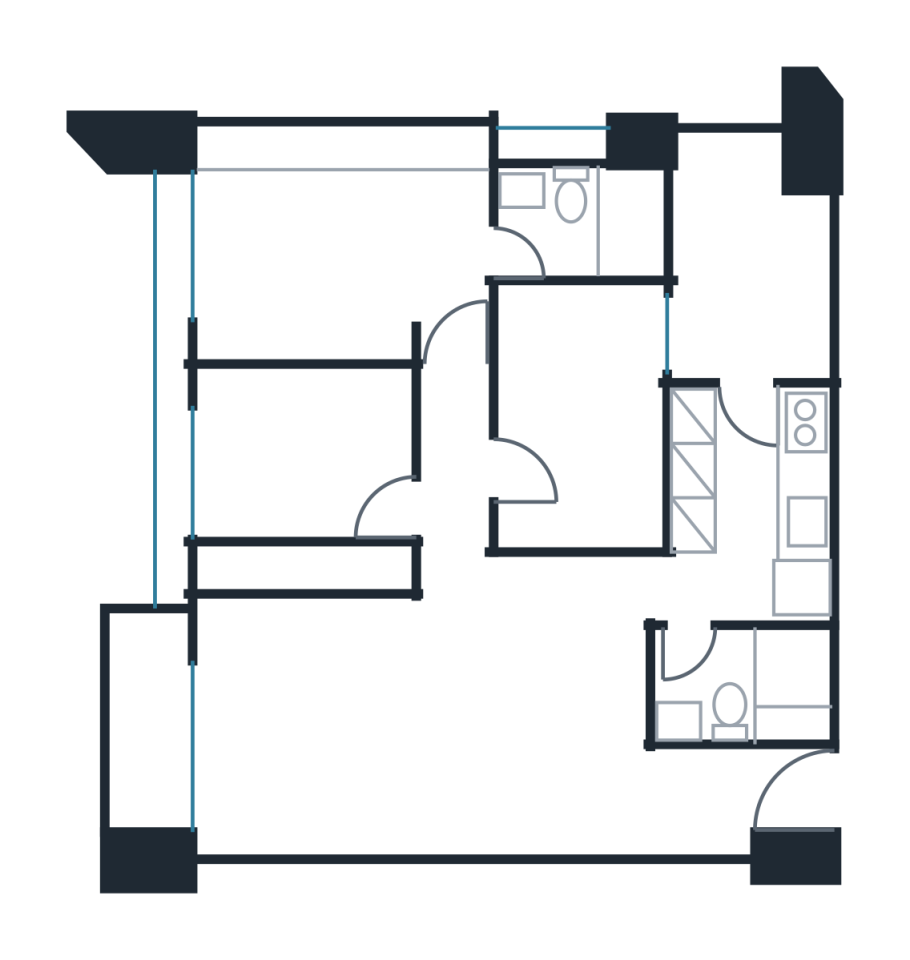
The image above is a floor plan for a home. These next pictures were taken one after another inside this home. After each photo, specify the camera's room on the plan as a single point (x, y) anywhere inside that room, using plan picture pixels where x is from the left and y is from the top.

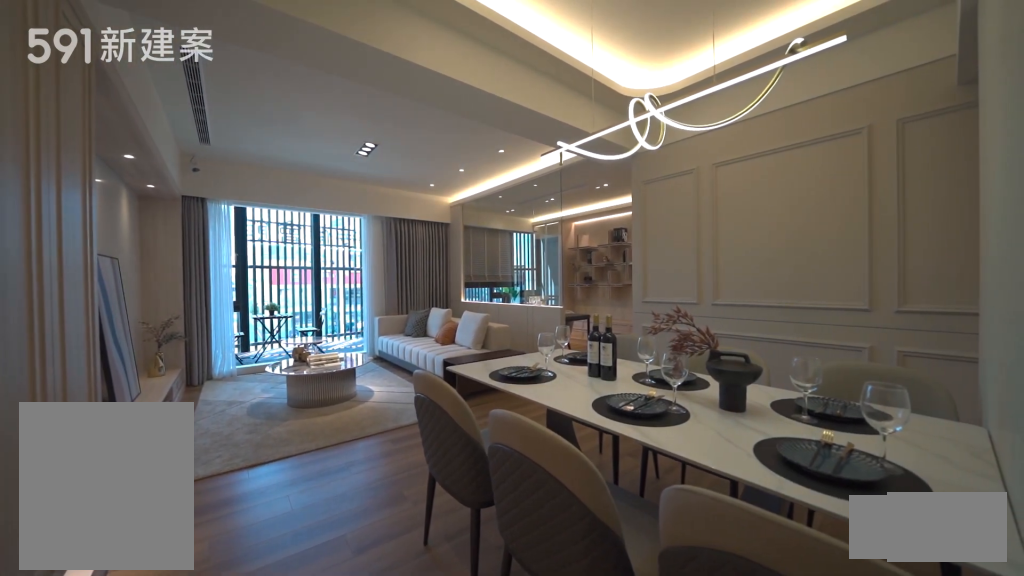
(558, 702)
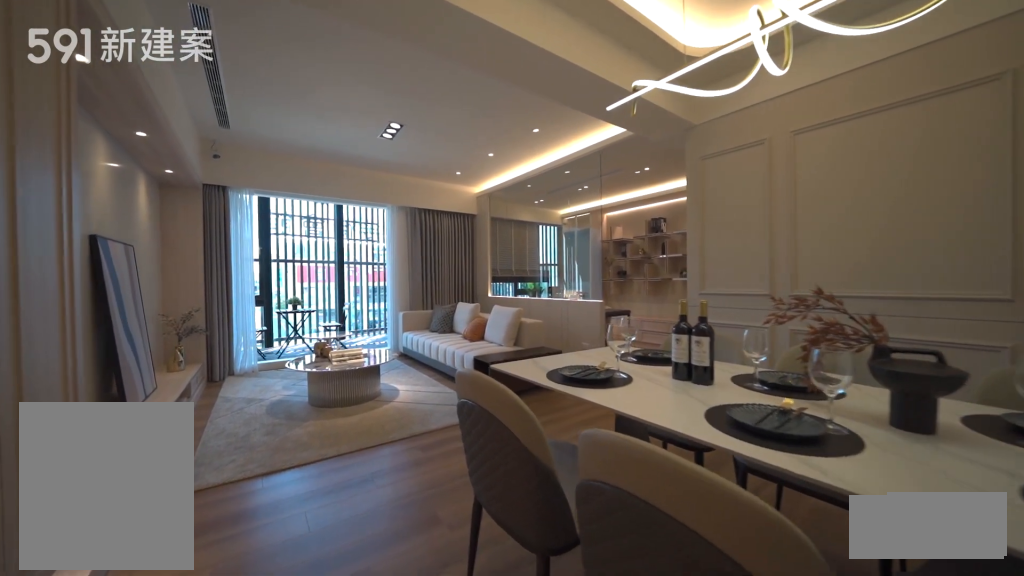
(558, 702)
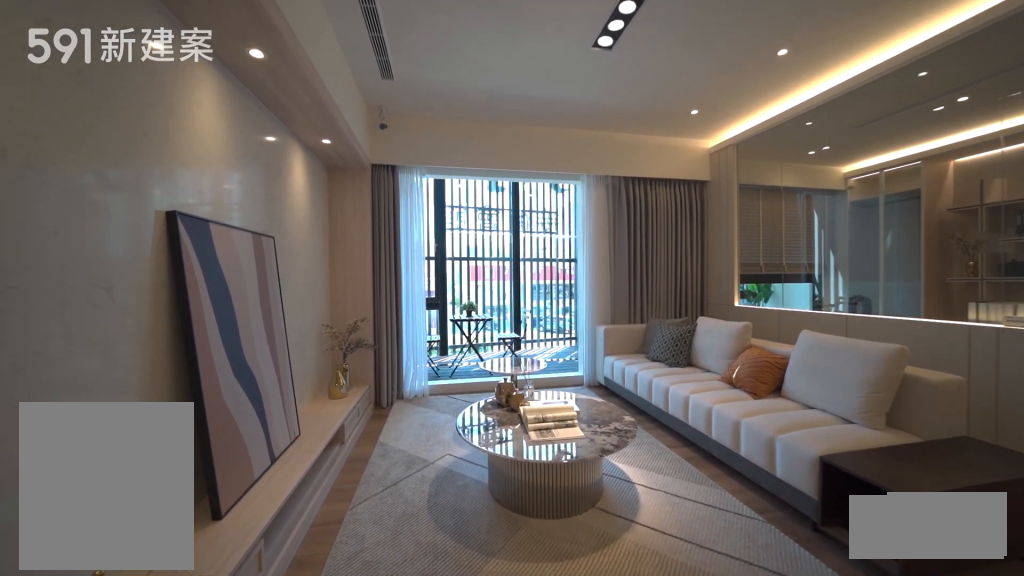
(332, 727)
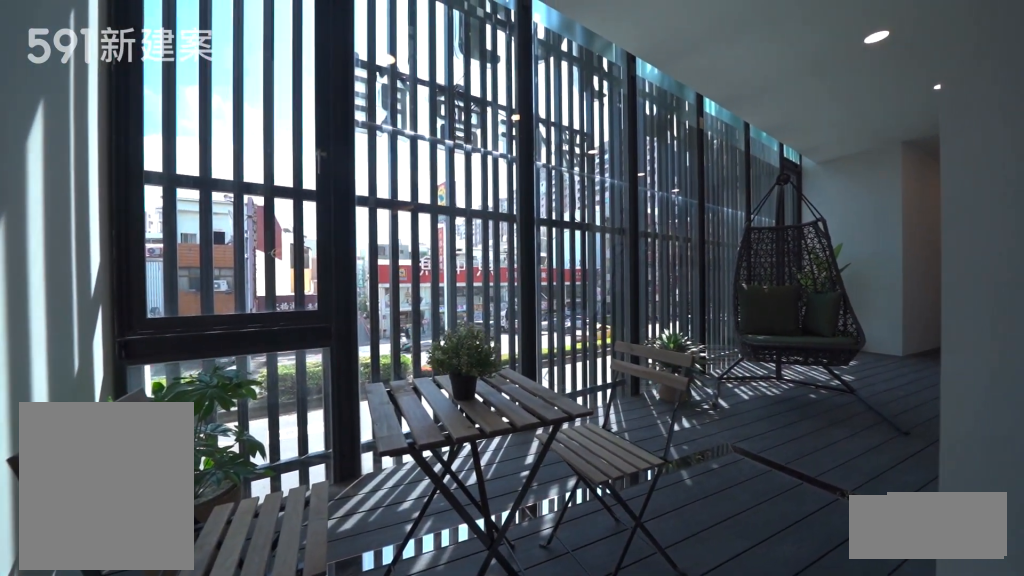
(150, 723)
